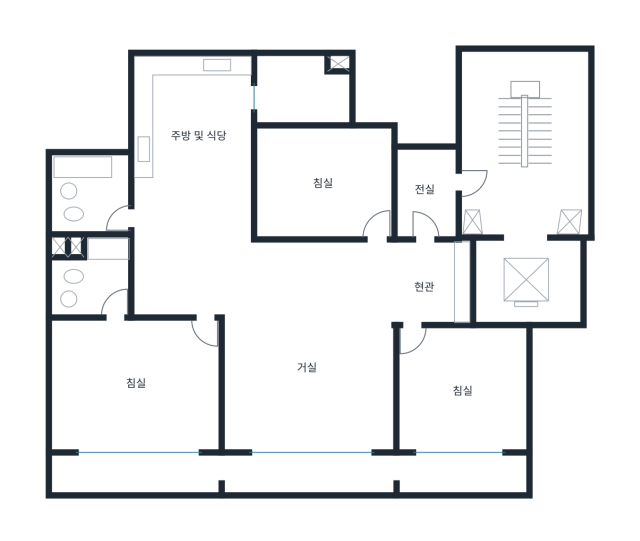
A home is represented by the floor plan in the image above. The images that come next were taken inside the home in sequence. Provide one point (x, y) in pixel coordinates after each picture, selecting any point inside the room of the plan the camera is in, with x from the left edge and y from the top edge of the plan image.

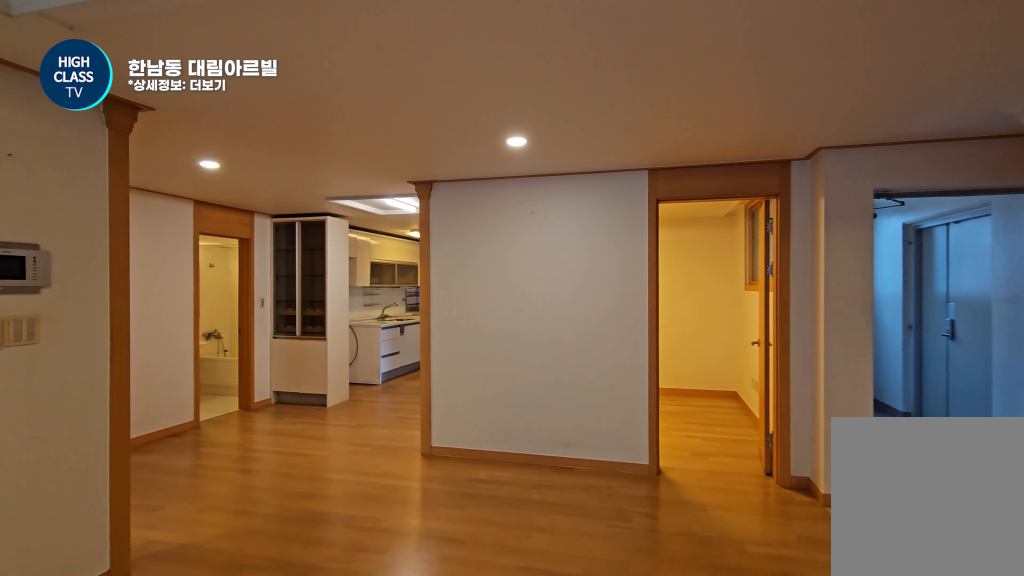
(307, 345)
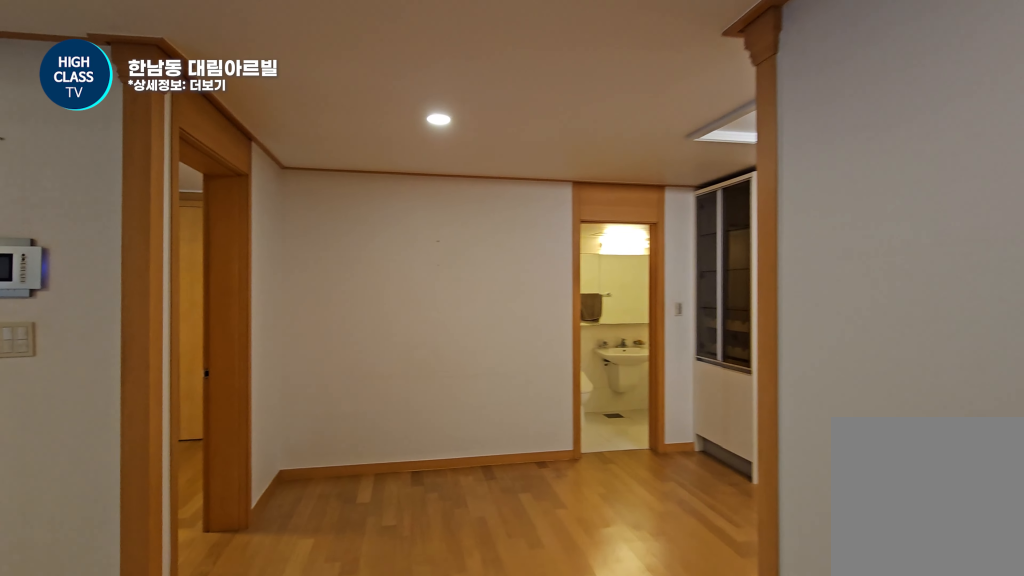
(307, 345)
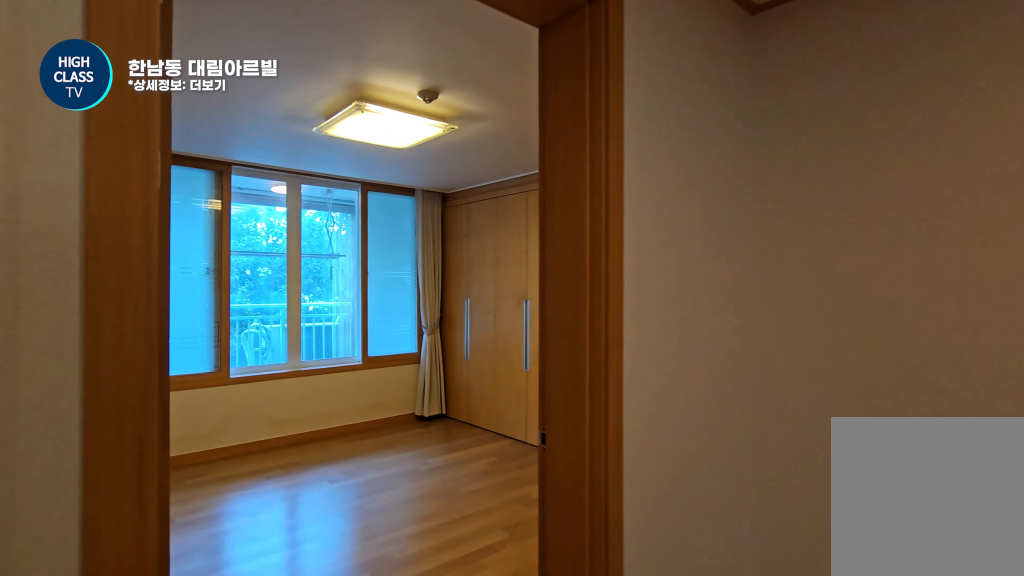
(181, 276)
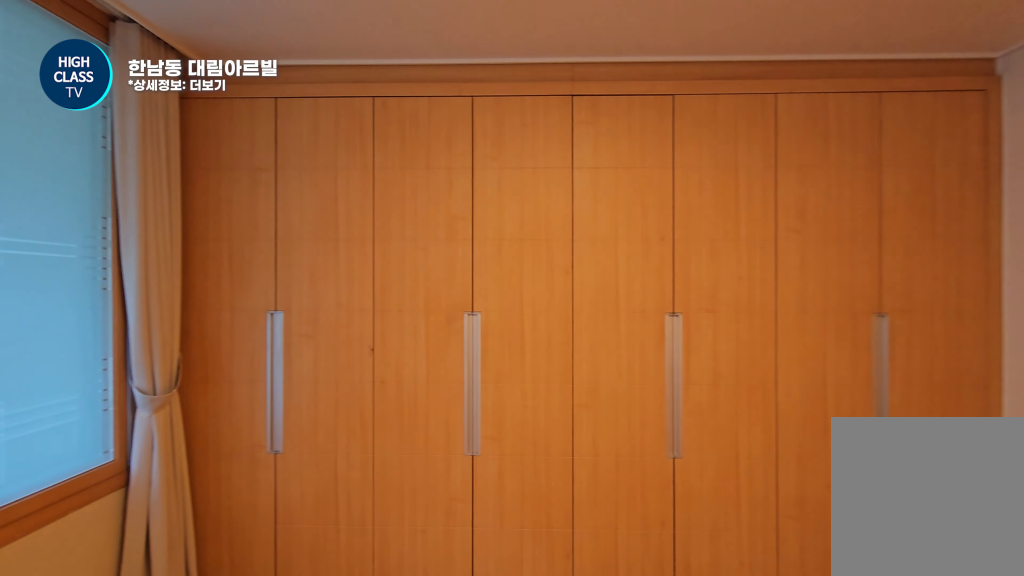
(139, 380)
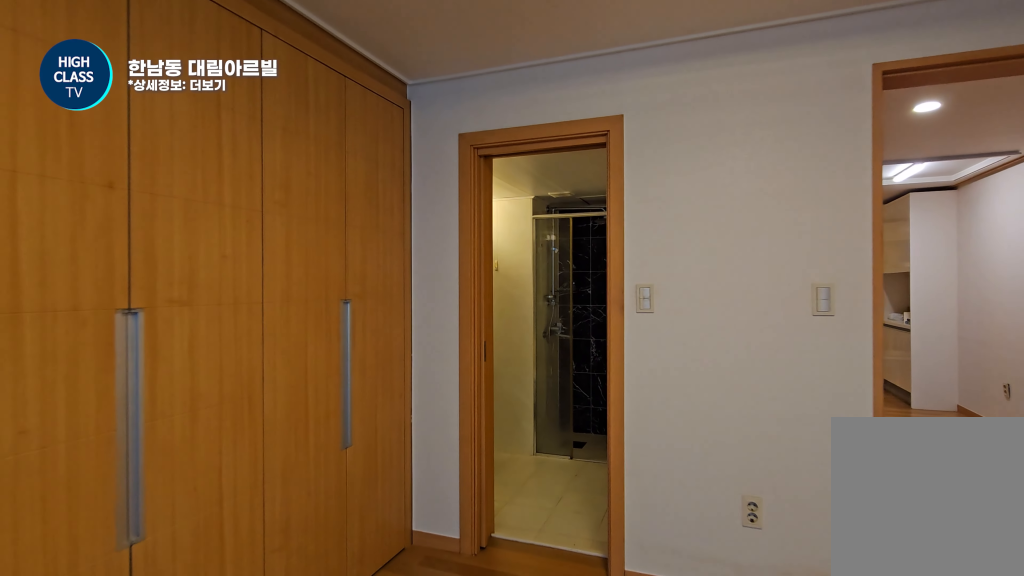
(139, 380)
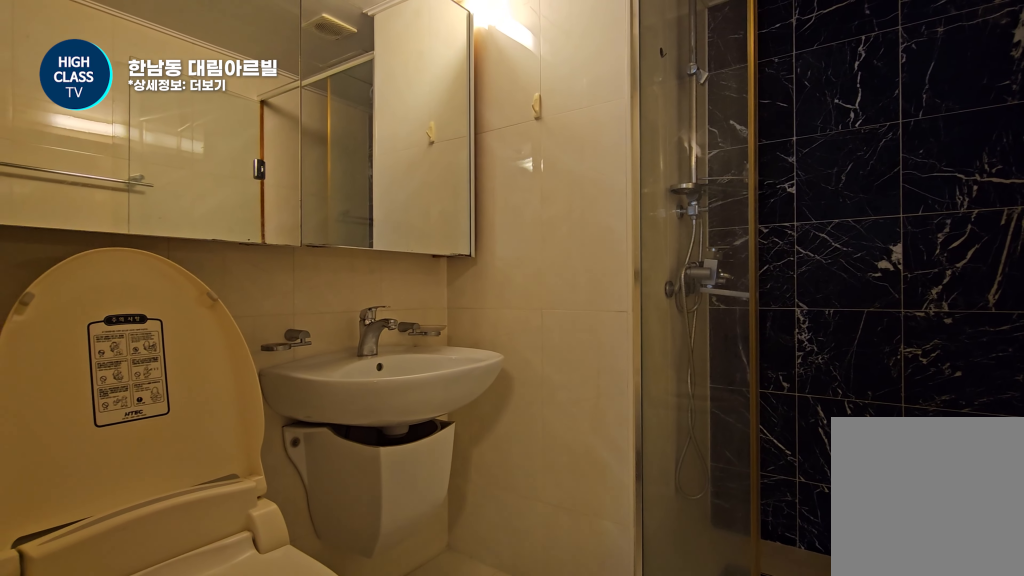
(93, 273)
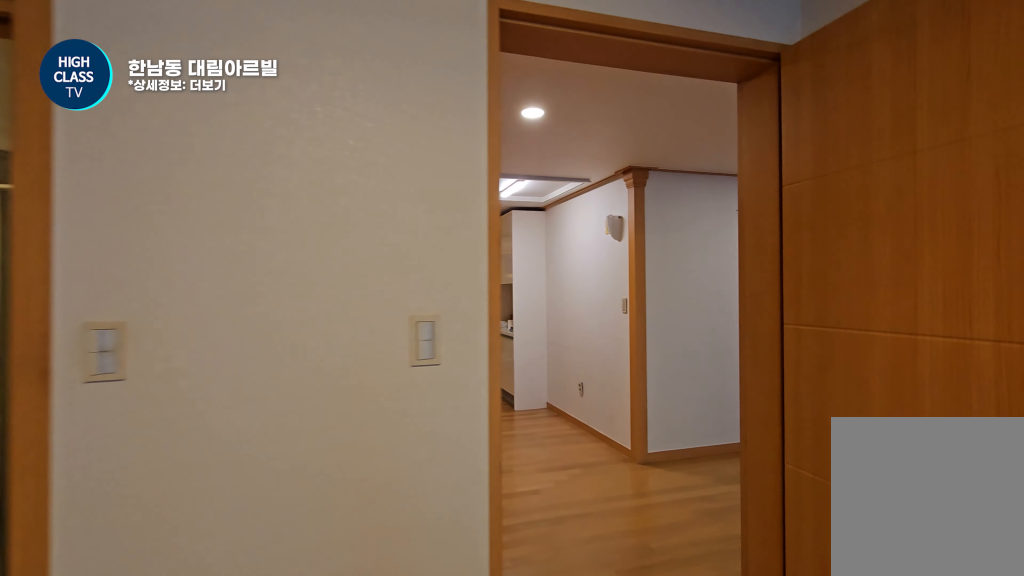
(139, 380)
